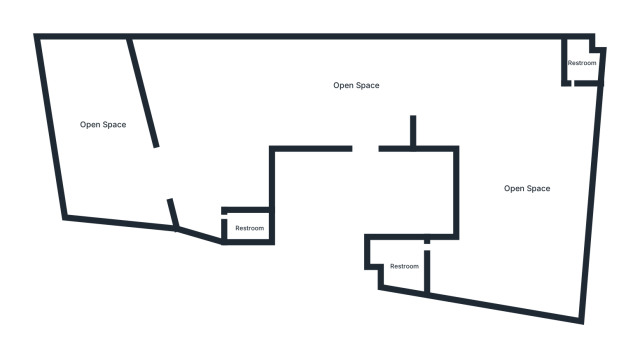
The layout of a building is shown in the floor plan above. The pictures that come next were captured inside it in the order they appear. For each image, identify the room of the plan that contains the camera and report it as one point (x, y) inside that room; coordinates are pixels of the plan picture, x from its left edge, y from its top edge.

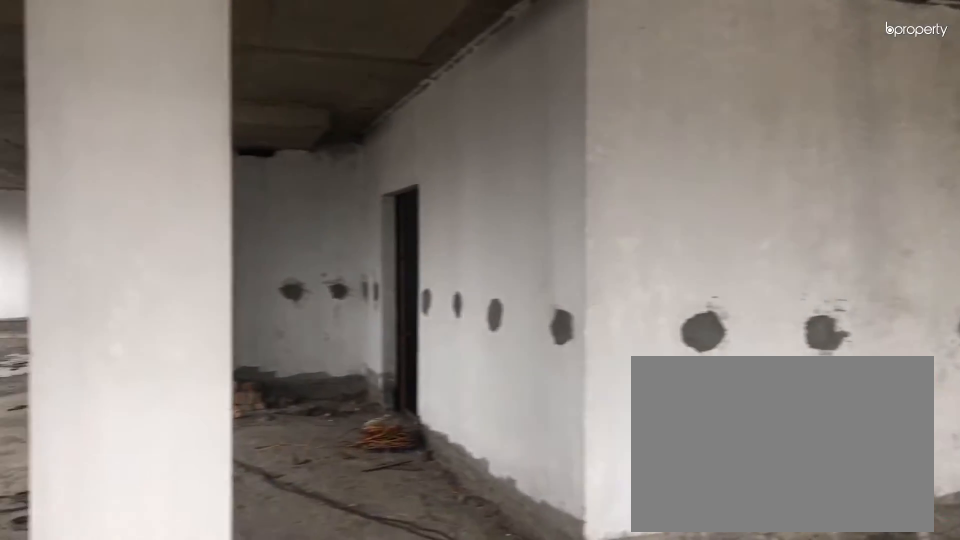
(246, 103)
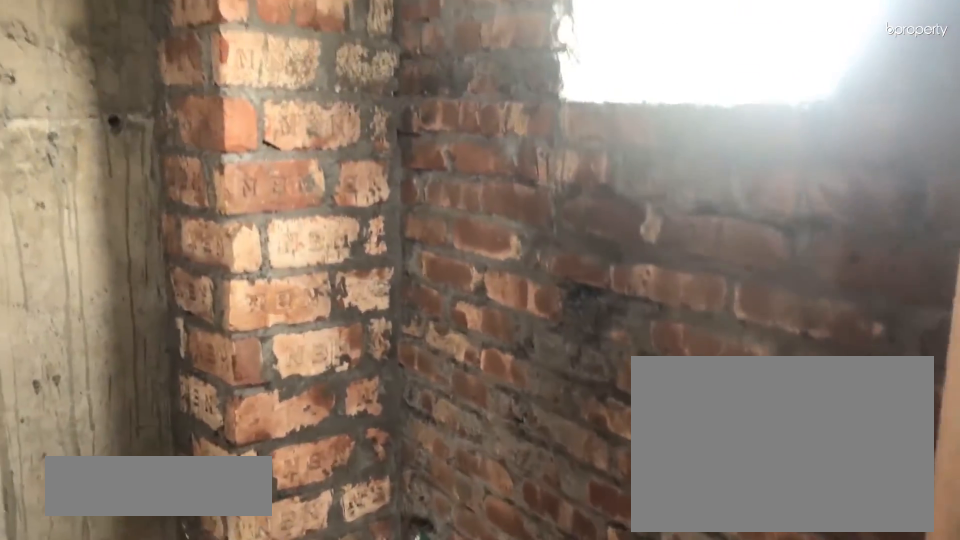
(246, 226)
